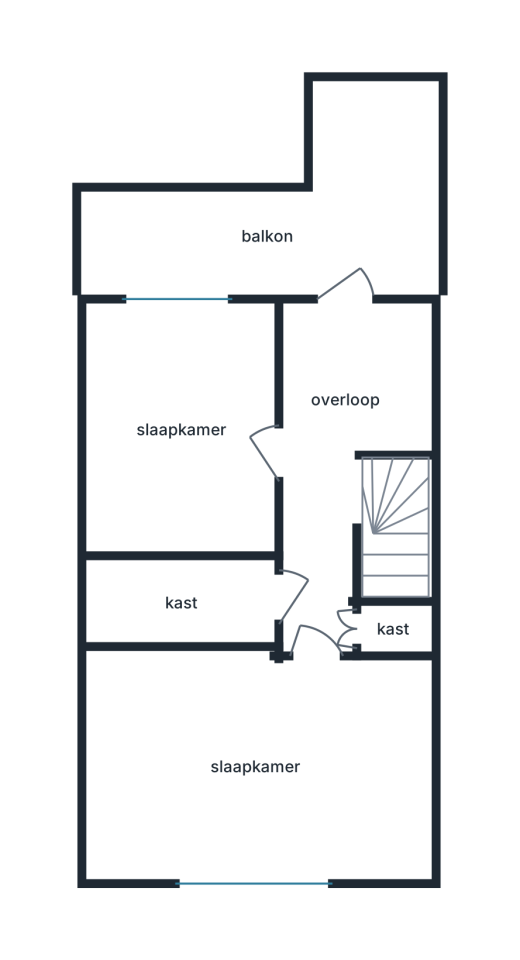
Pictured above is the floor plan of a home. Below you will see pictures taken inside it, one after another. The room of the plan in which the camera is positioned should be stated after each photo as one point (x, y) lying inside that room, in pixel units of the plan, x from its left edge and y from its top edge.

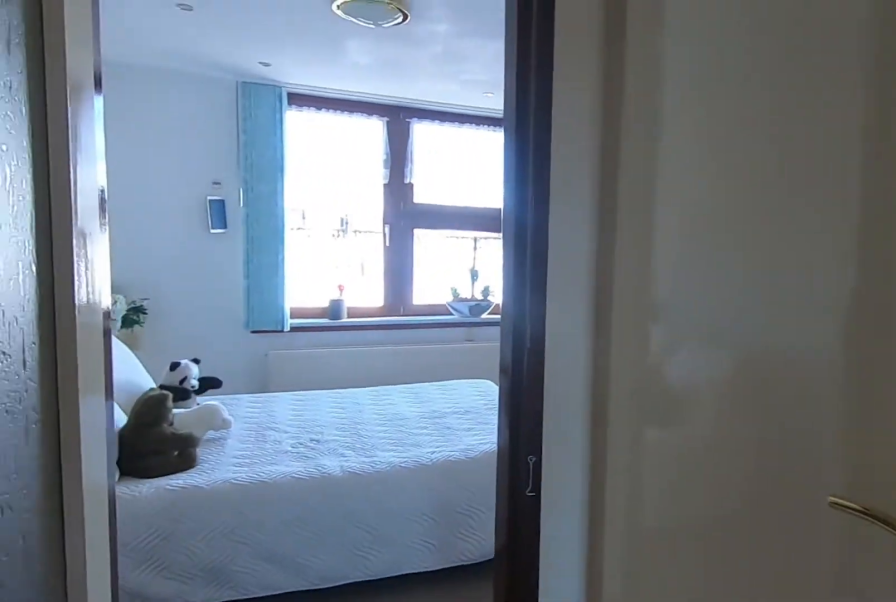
(319, 610)
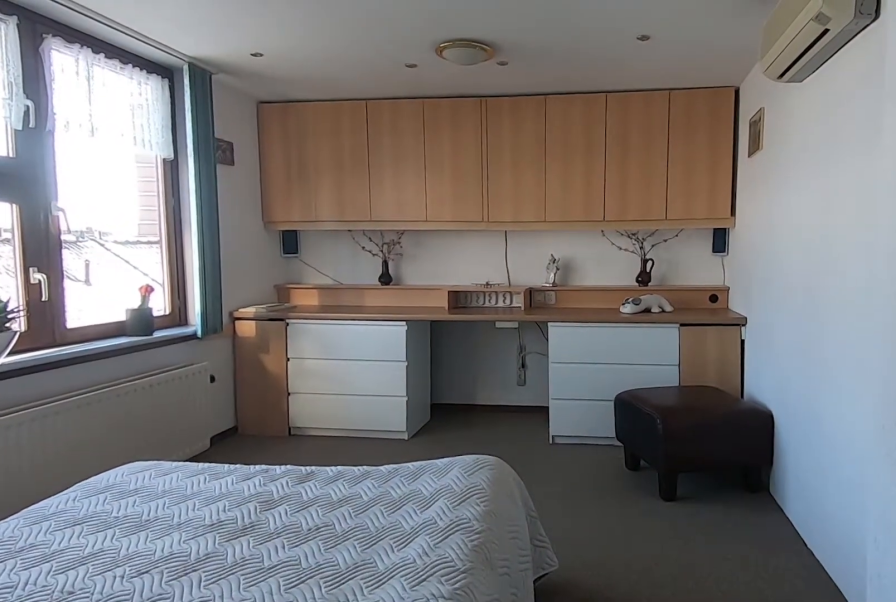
(249, 770)
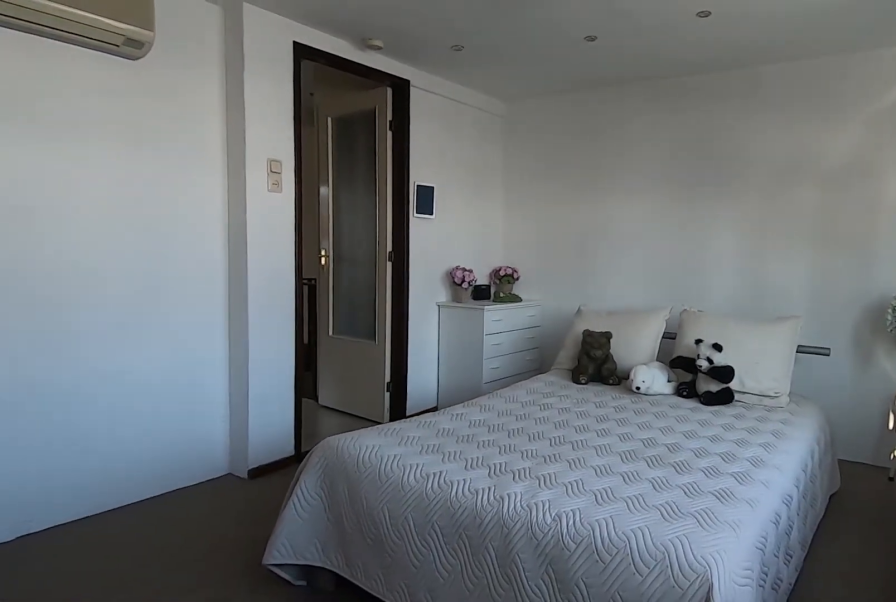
(249, 770)
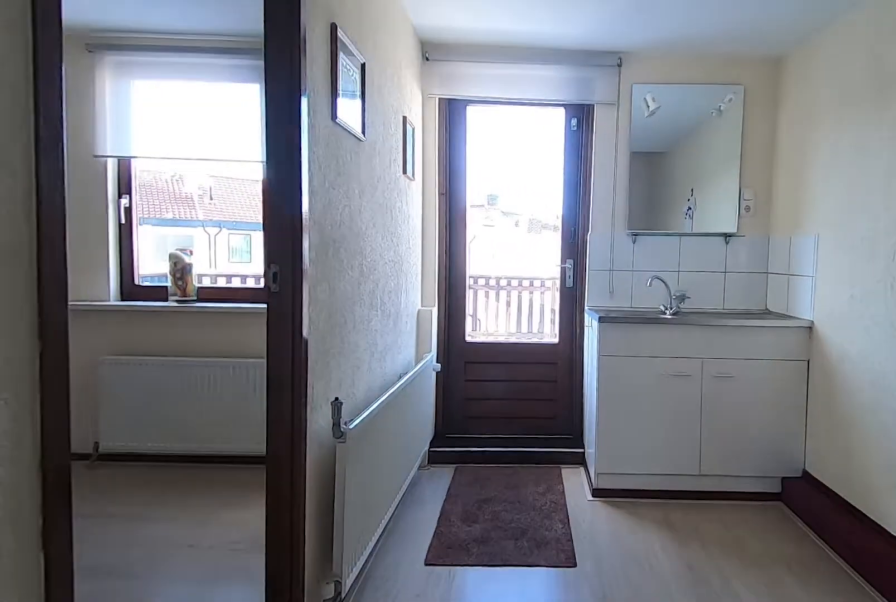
(319, 610)
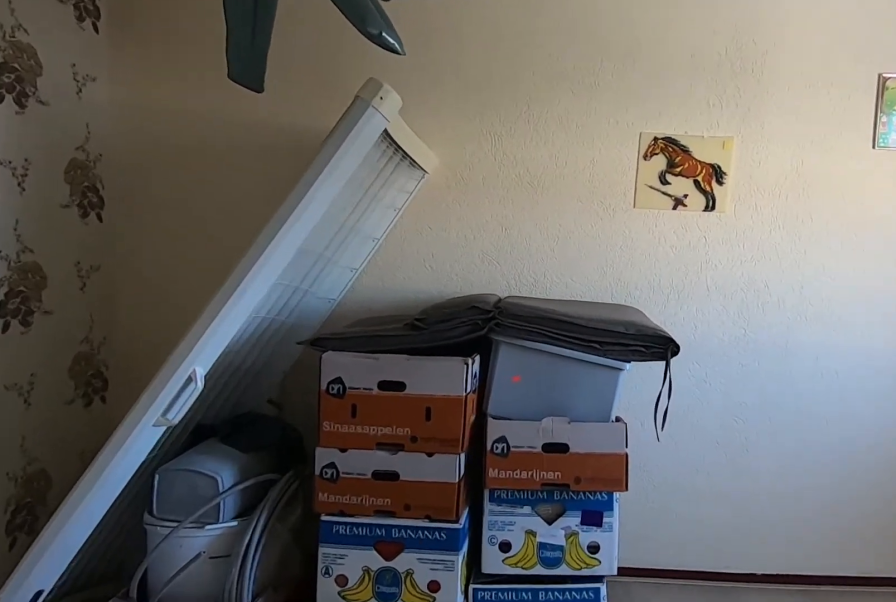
(144, 423)
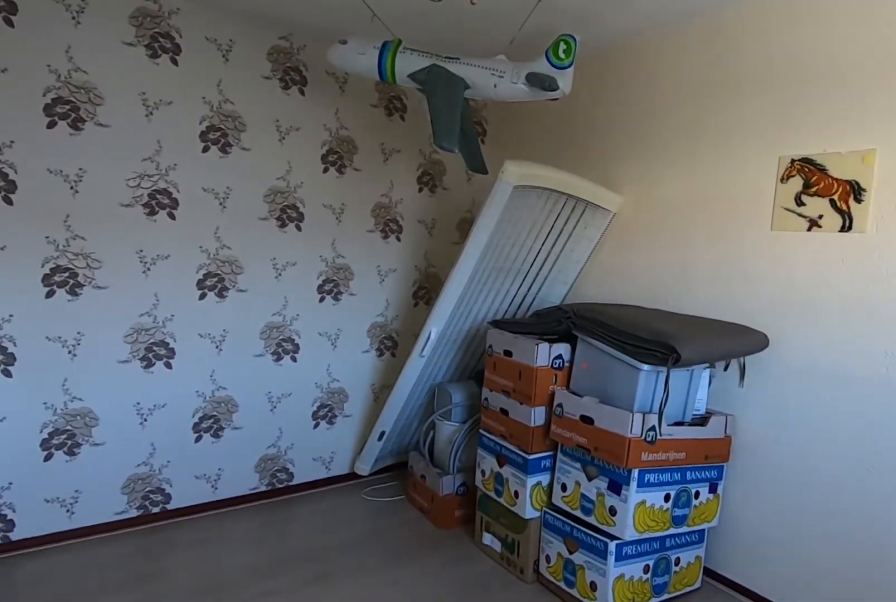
(144, 423)
